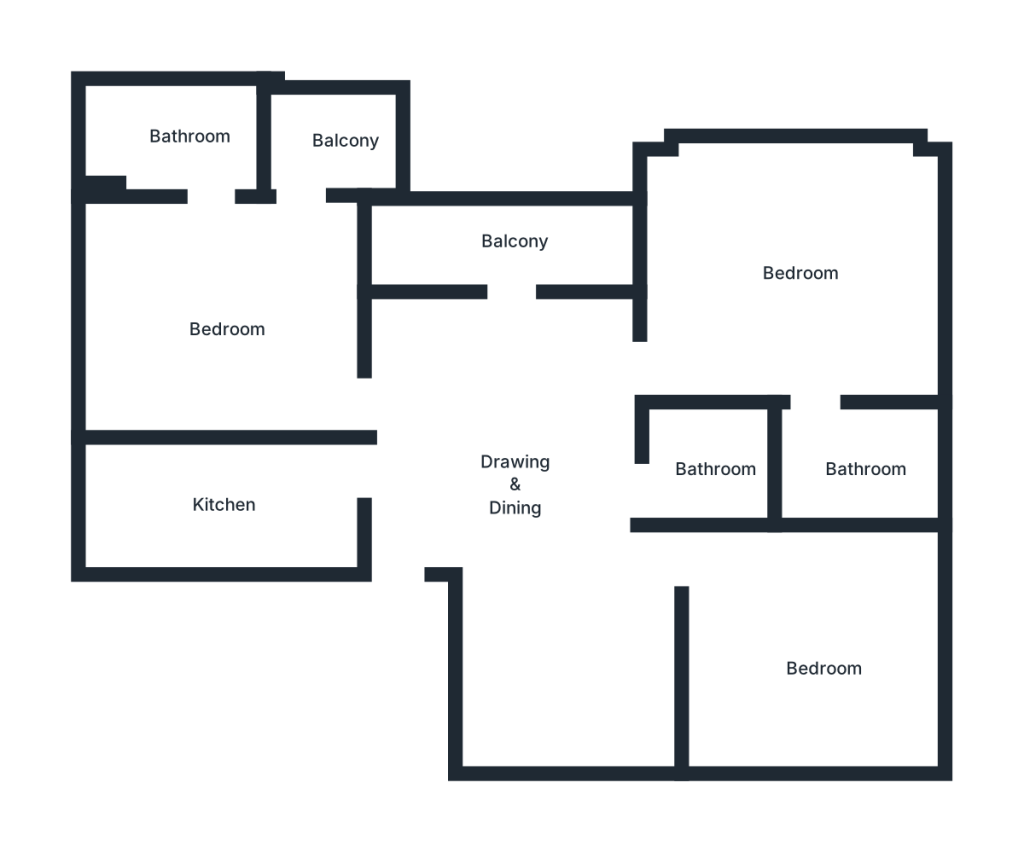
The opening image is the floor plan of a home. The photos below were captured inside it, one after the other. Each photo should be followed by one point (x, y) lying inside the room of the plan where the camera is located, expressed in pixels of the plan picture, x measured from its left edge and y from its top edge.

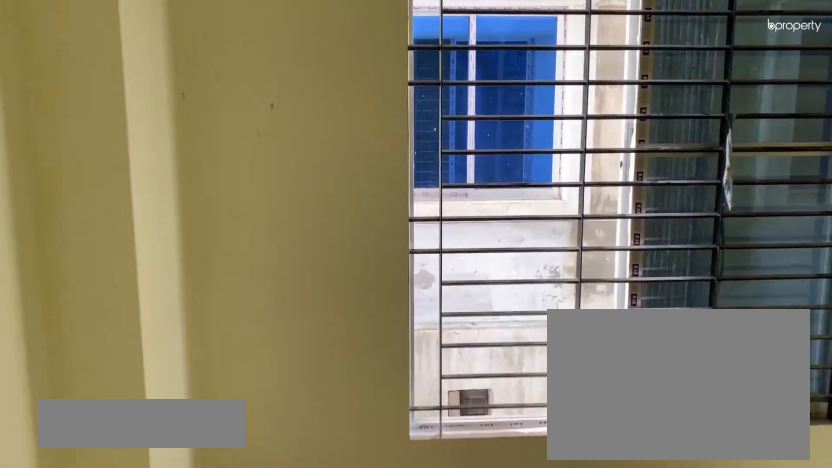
(819, 664)
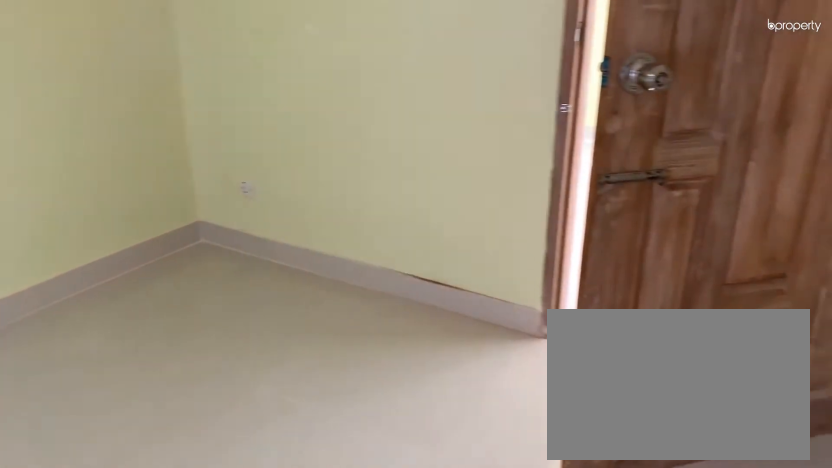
(819, 664)
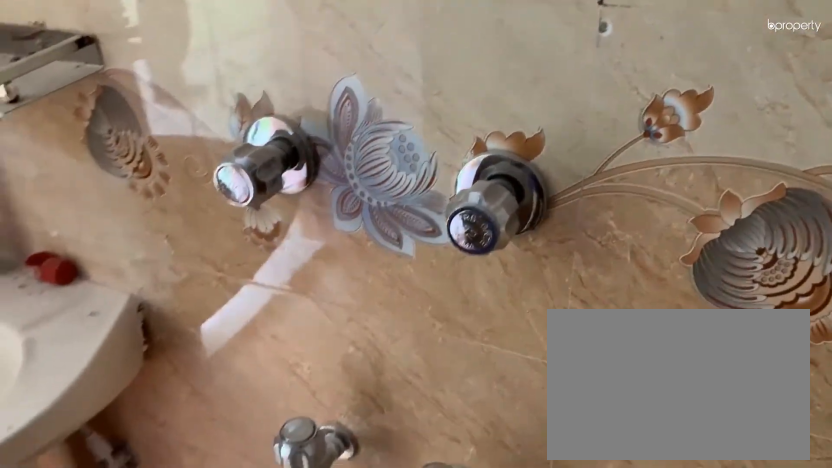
(718, 467)
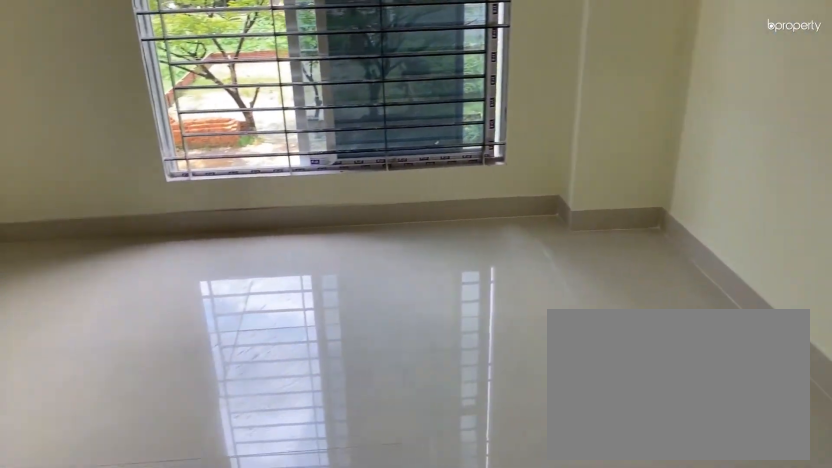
(794, 278)
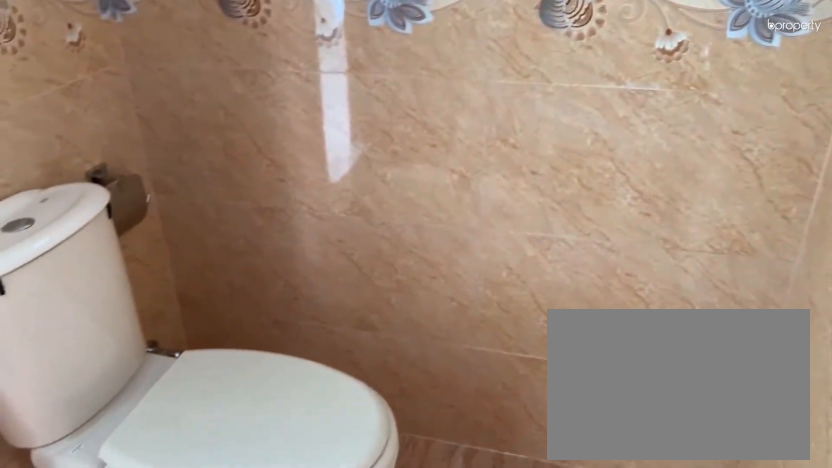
(864, 460)
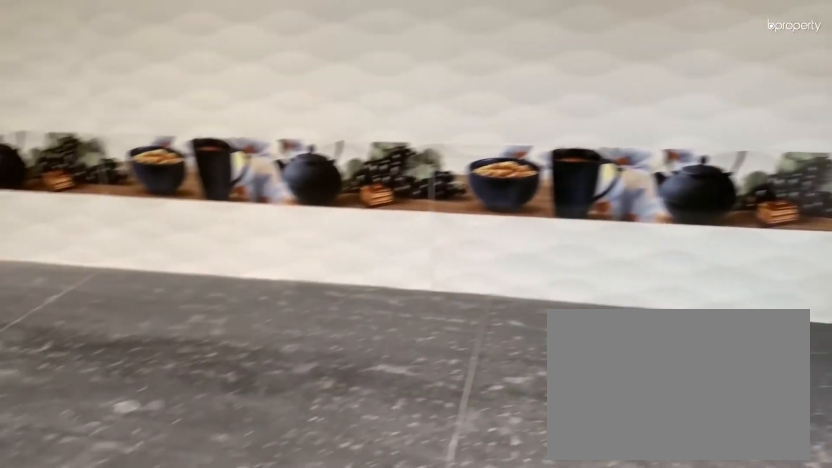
(223, 502)
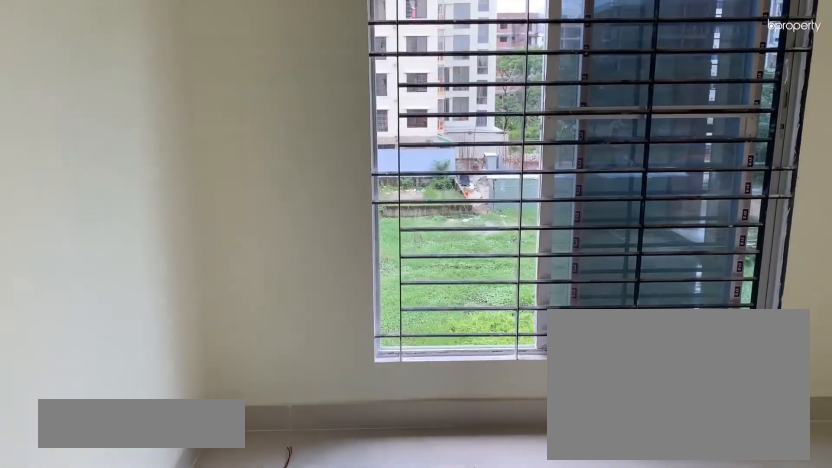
(225, 332)
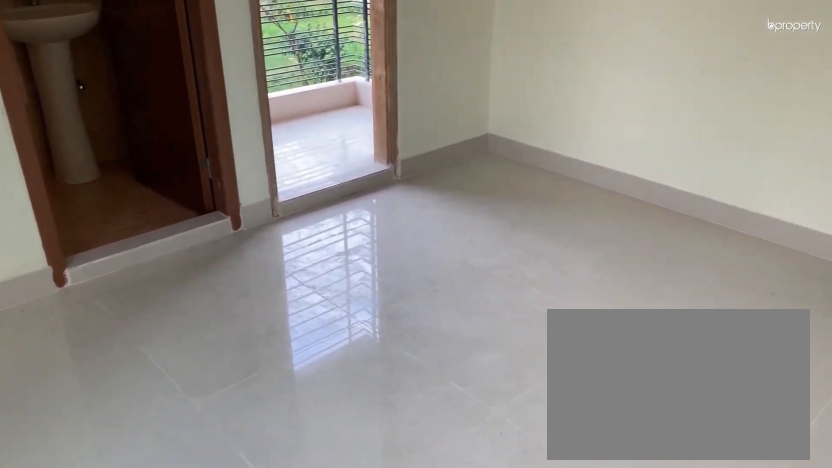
(225, 332)
